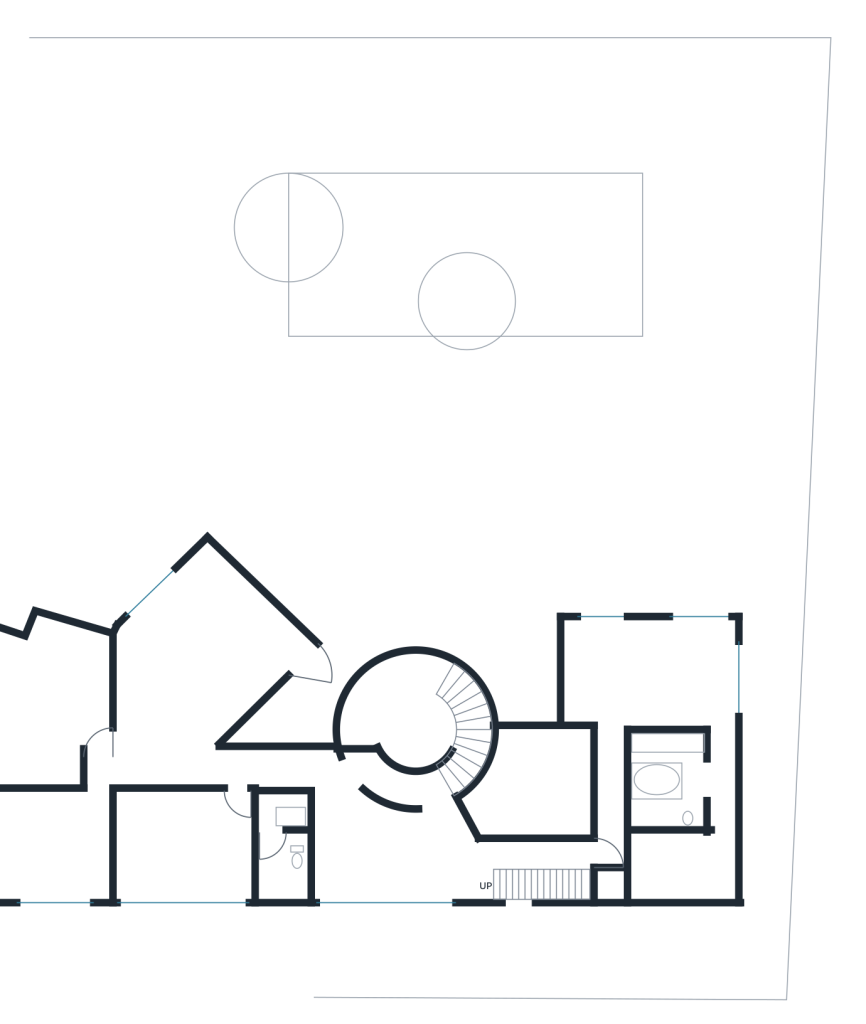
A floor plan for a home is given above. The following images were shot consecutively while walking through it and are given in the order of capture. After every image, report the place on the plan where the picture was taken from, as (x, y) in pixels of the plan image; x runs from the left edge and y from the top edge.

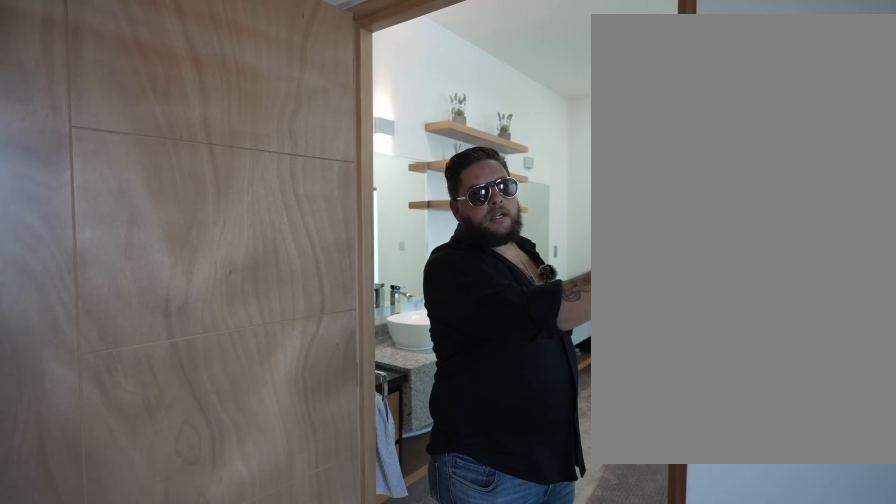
(675, 870)
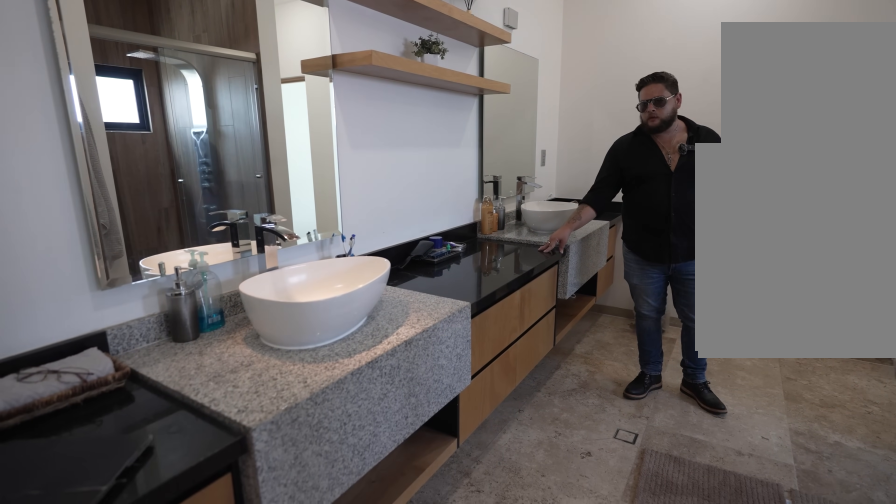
(698, 778)
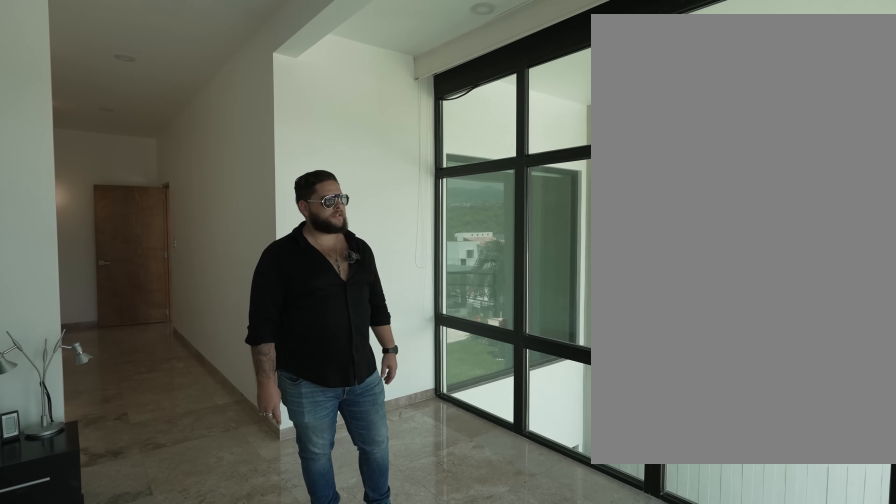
(635, 640)
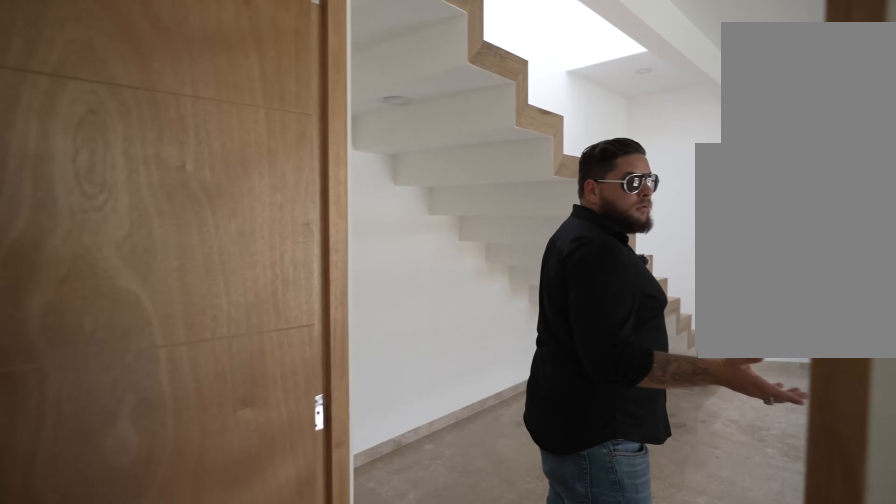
(605, 810)
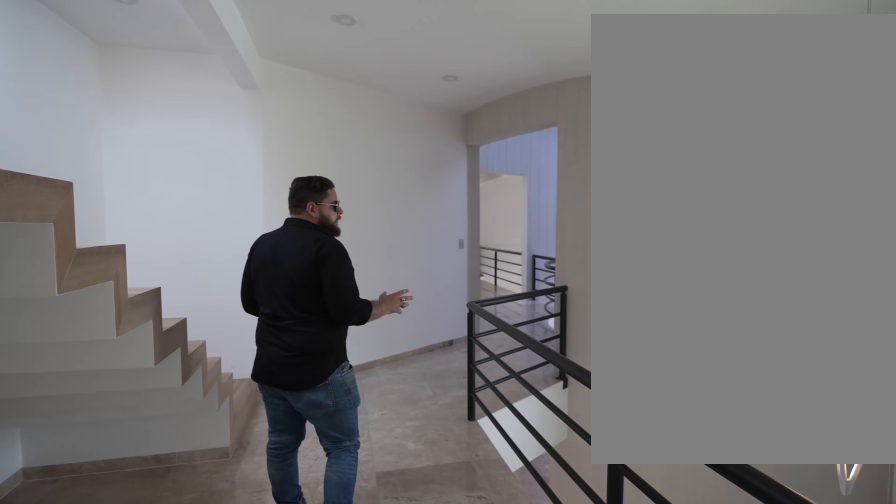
(570, 849)
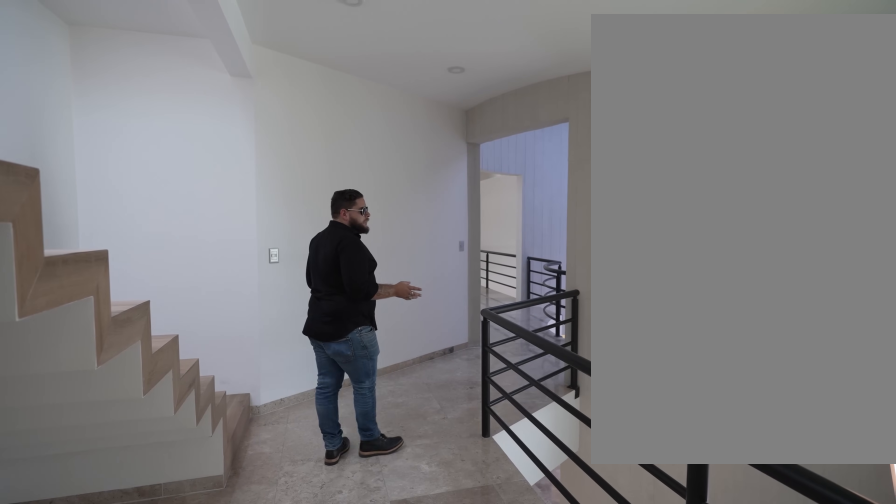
(561, 850)
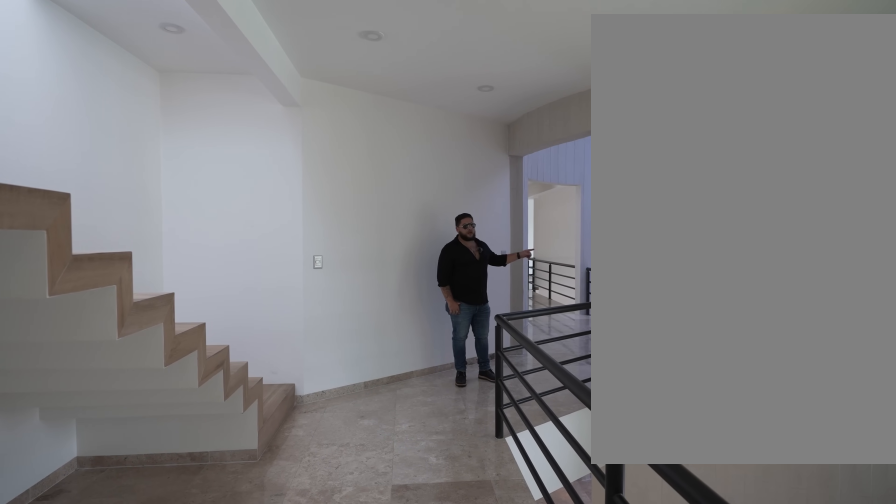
(561, 850)
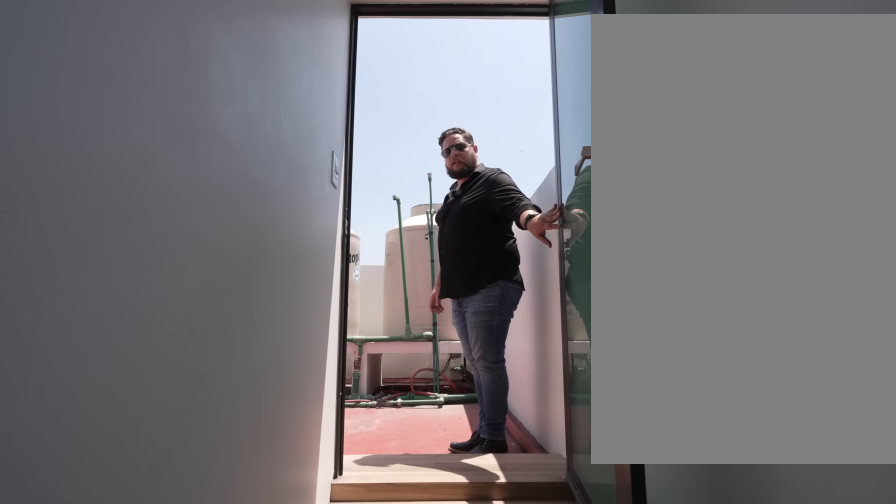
(516, 885)
